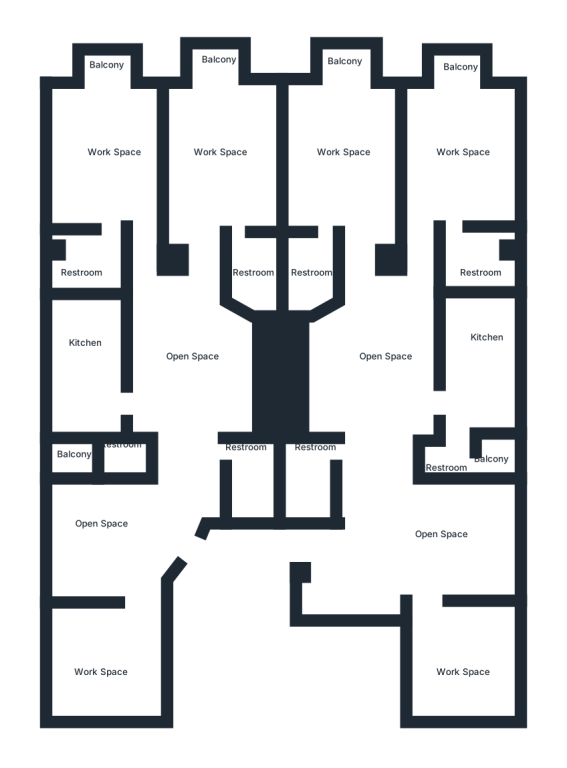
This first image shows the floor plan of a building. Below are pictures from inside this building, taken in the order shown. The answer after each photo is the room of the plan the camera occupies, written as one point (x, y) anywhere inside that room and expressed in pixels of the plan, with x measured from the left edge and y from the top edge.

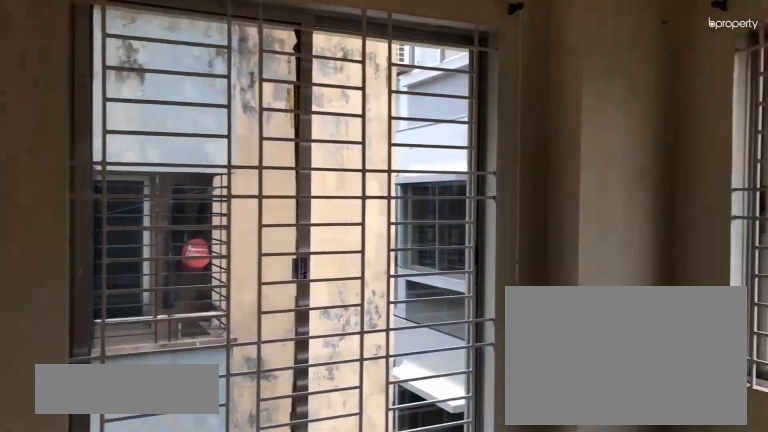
(116, 660)
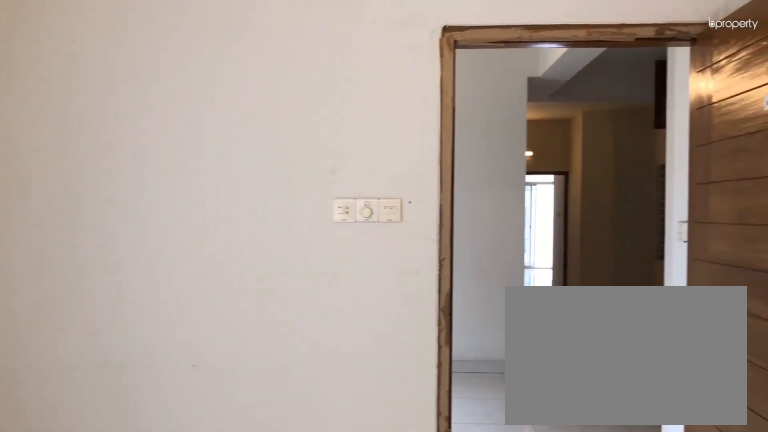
(116, 660)
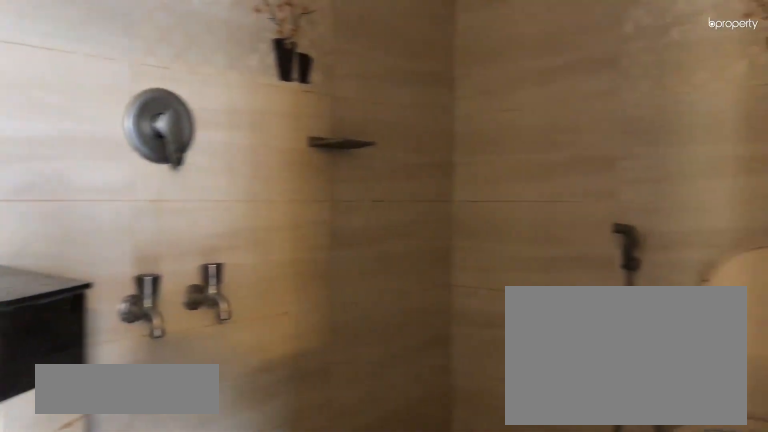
(253, 479)
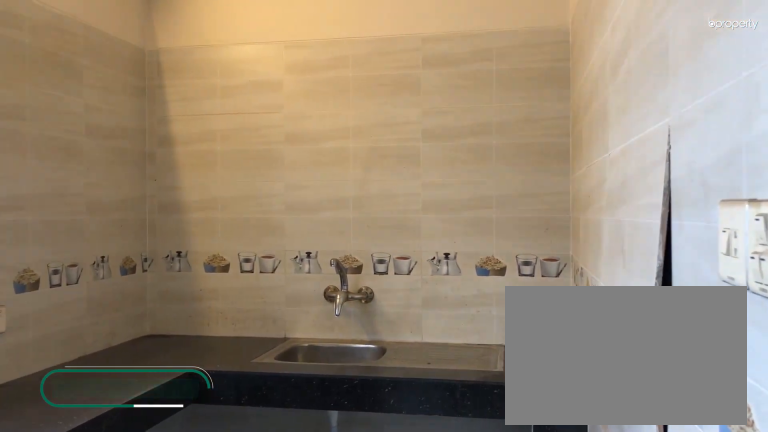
(89, 360)
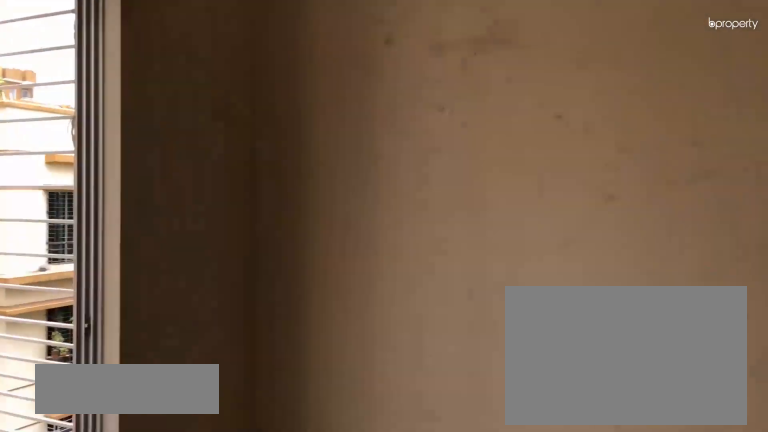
(224, 152)
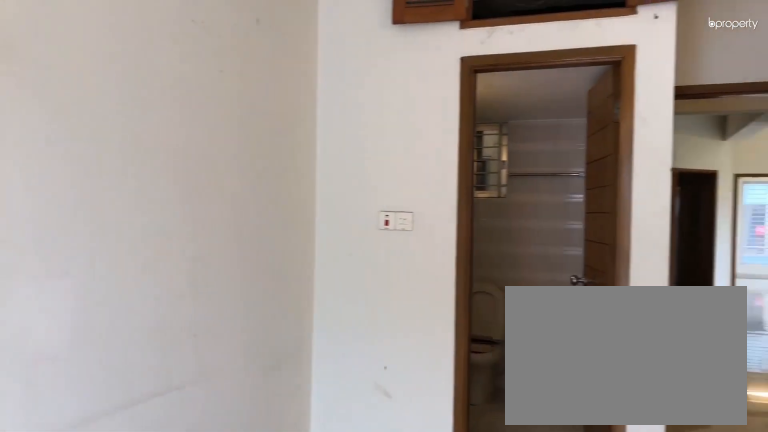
(224, 152)
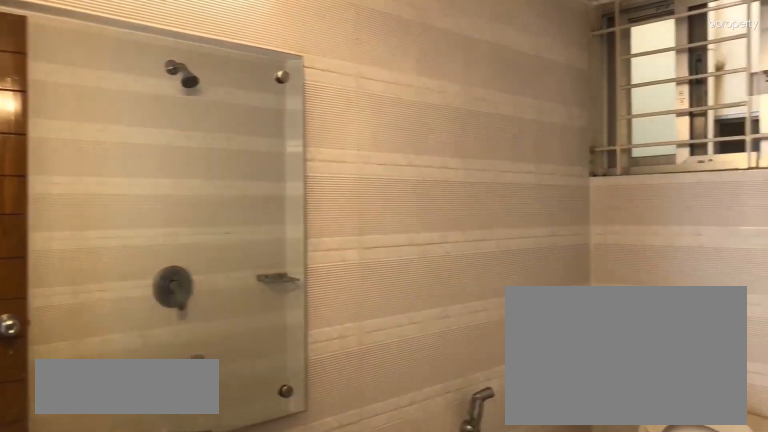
(252, 269)
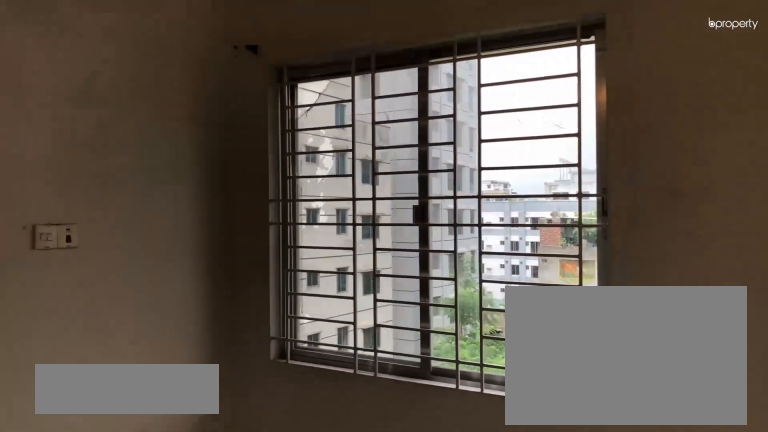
(109, 141)
